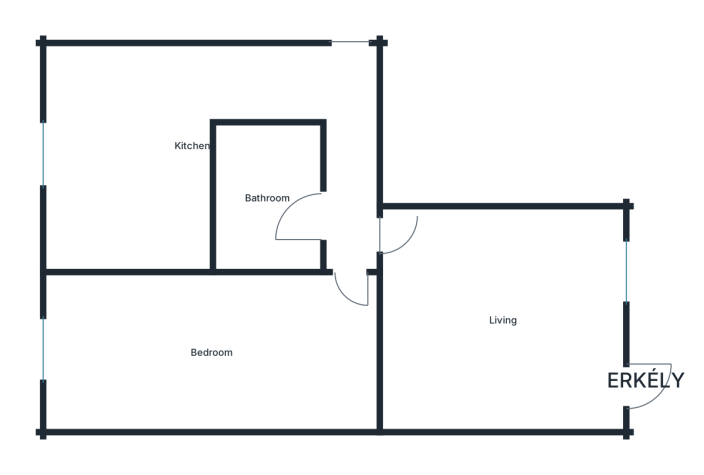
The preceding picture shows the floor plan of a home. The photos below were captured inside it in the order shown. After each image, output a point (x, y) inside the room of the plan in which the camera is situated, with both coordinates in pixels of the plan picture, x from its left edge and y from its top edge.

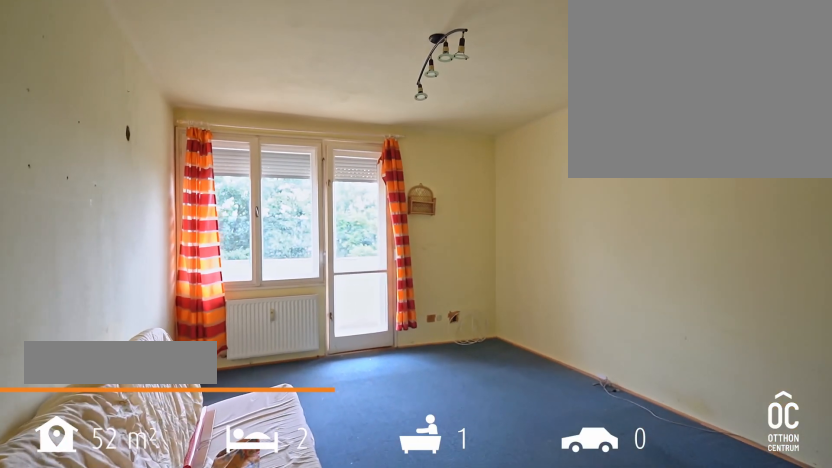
(503, 320)
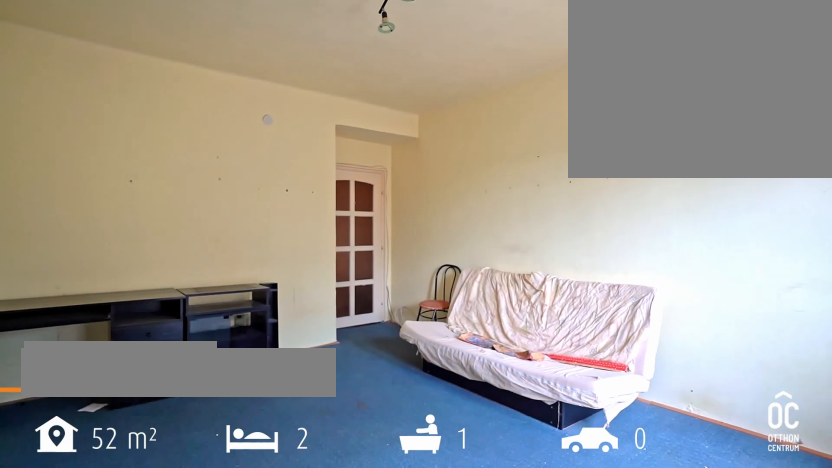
(503, 320)
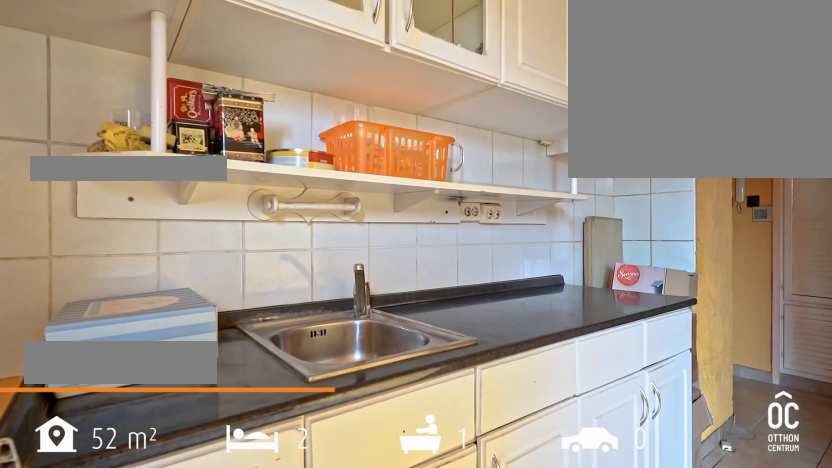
(127, 144)
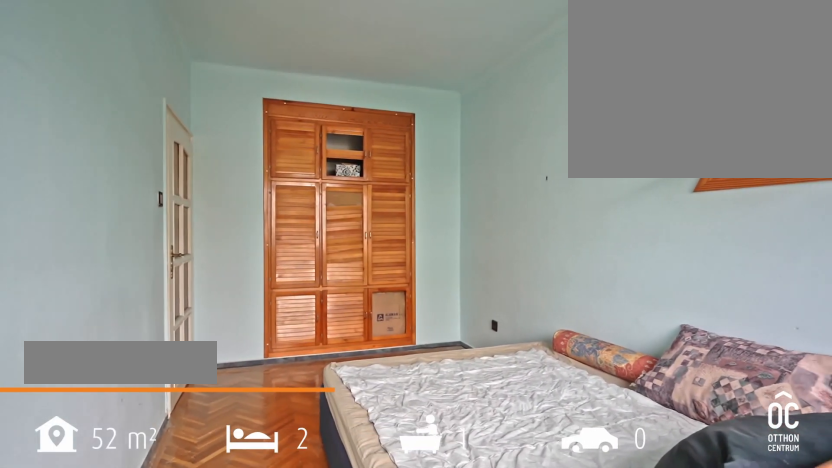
(209, 349)
